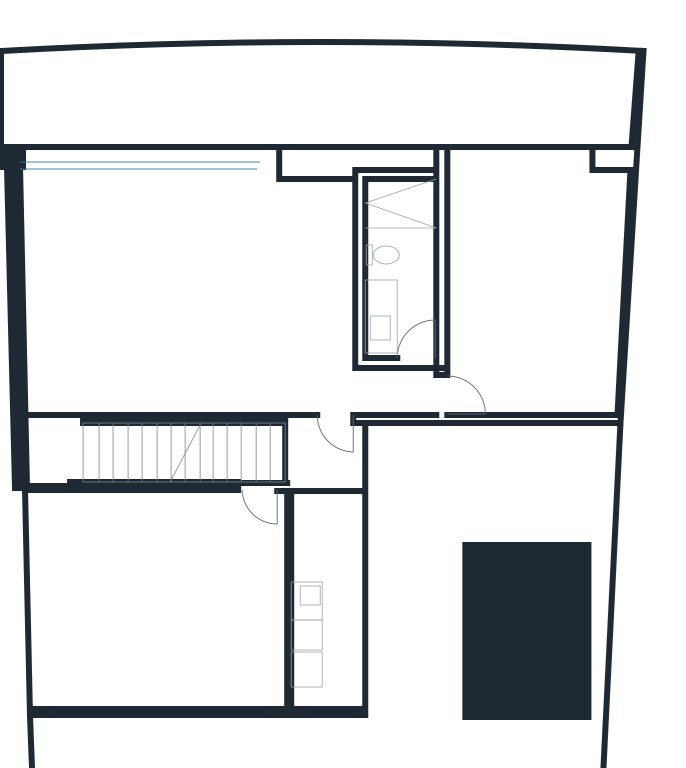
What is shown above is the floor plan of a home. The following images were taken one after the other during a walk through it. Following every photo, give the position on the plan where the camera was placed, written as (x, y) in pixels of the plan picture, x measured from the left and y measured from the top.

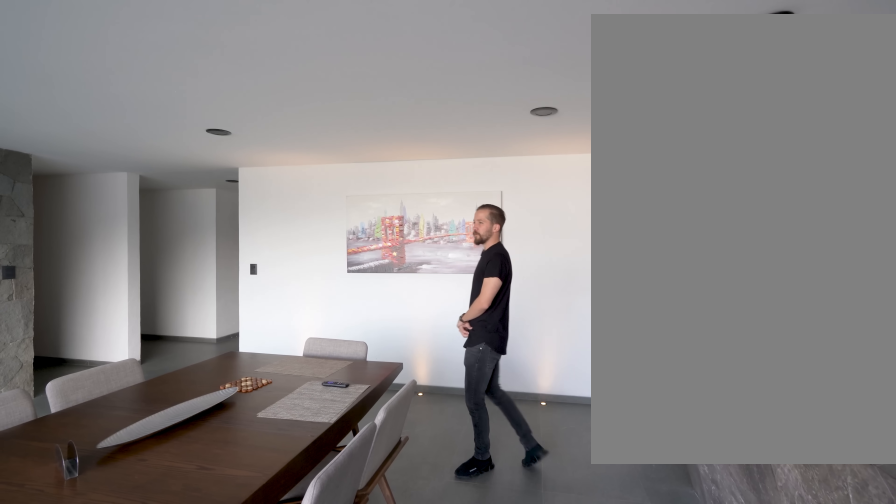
(124, 217)
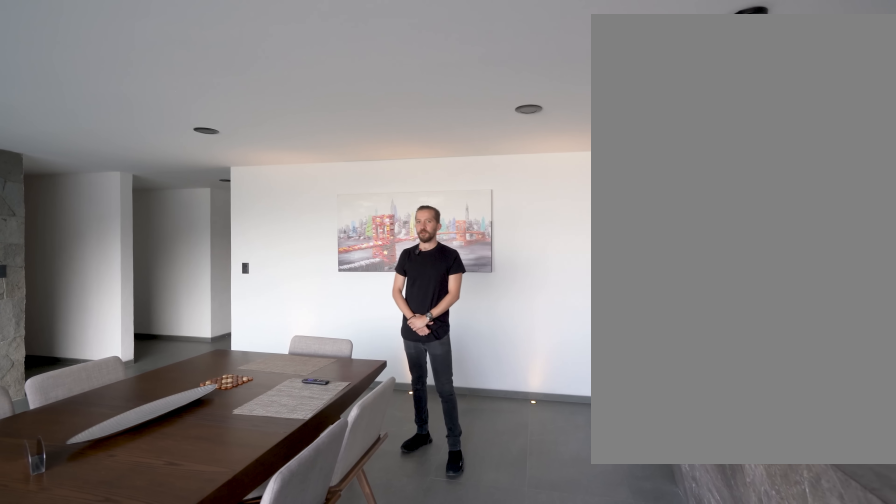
(127, 218)
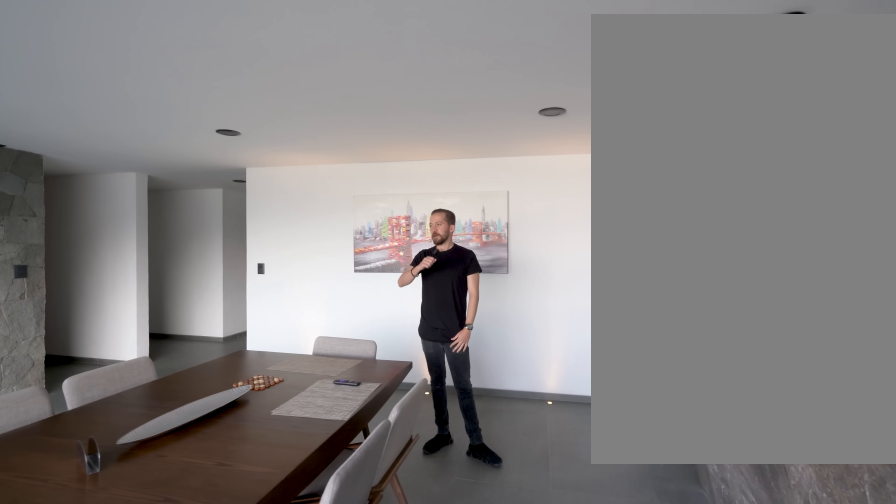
(131, 225)
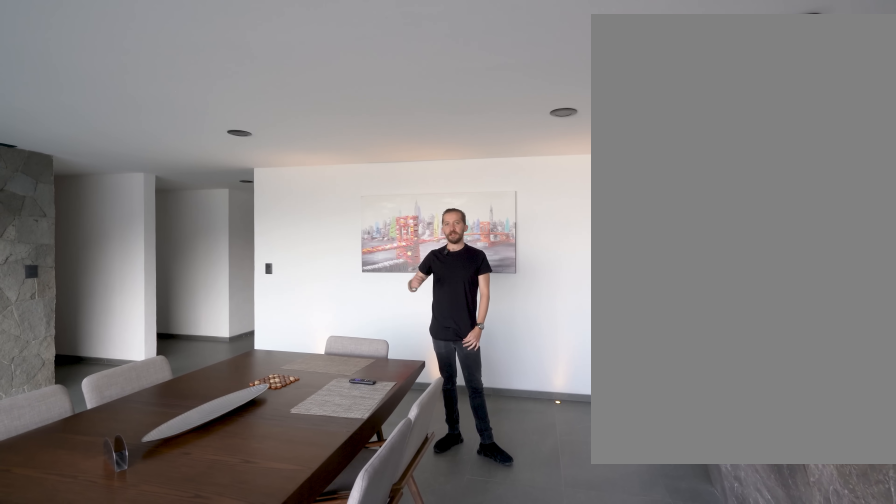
(130, 225)
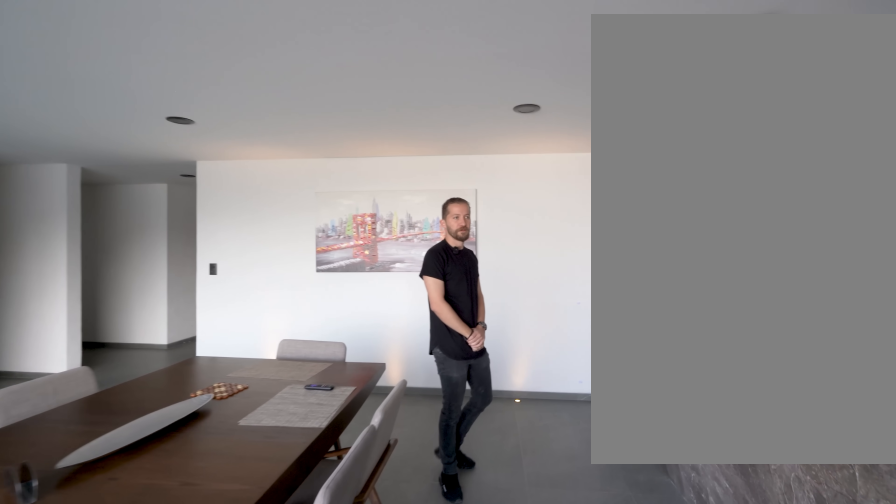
(131, 225)
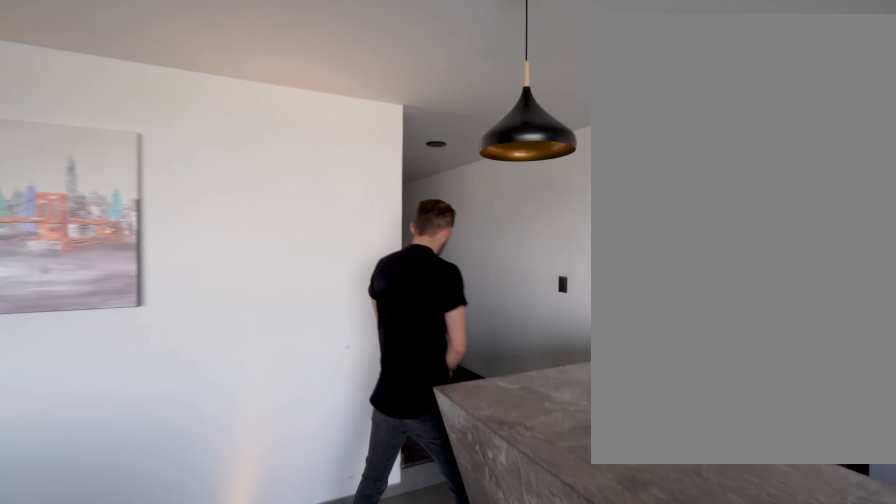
(138, 248)
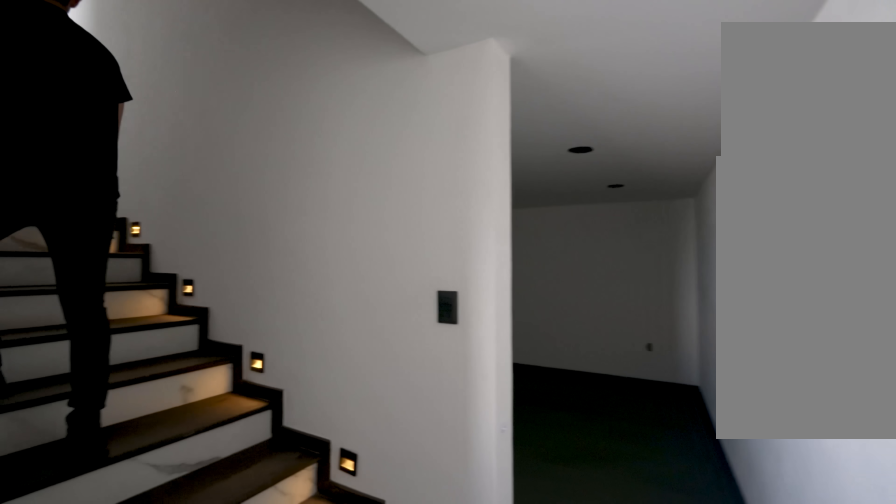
(53, 408)
